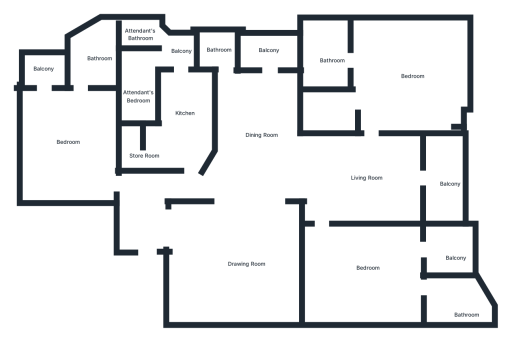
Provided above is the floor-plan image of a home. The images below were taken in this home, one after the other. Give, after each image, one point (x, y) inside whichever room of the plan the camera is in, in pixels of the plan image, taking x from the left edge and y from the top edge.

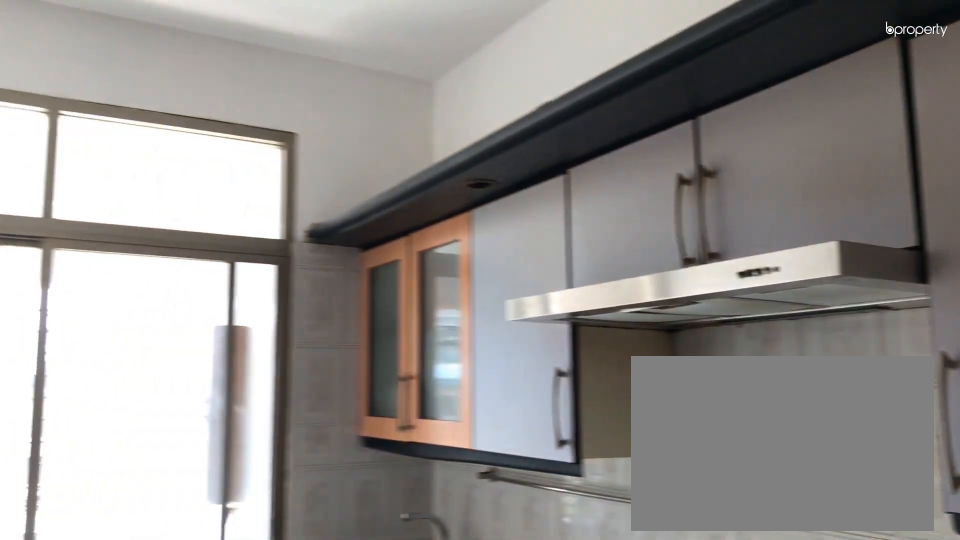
(189, 126)
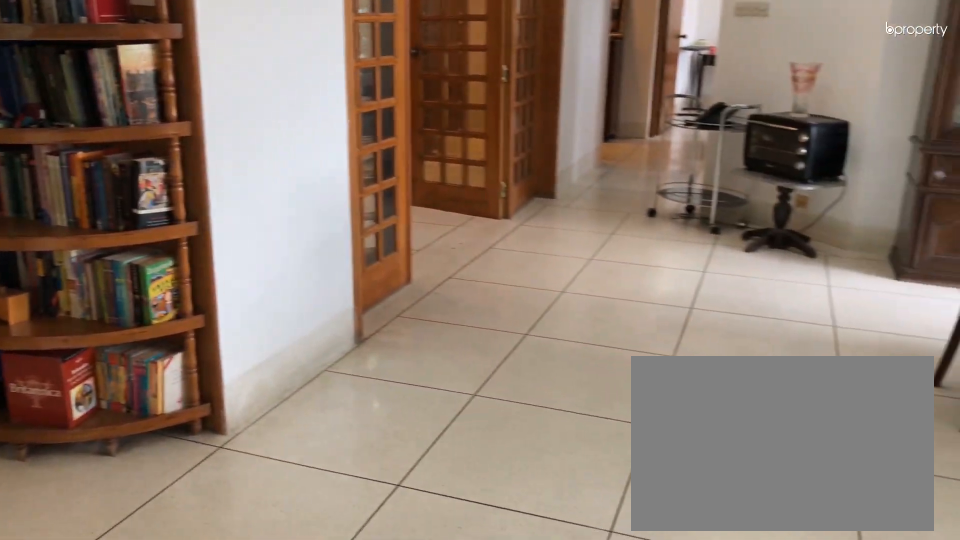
(371, 175)
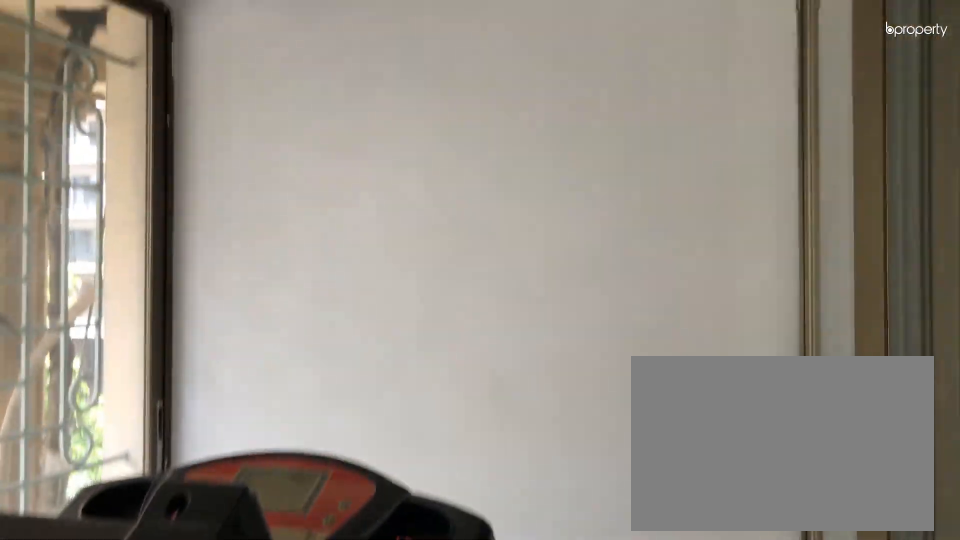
(445, 174)
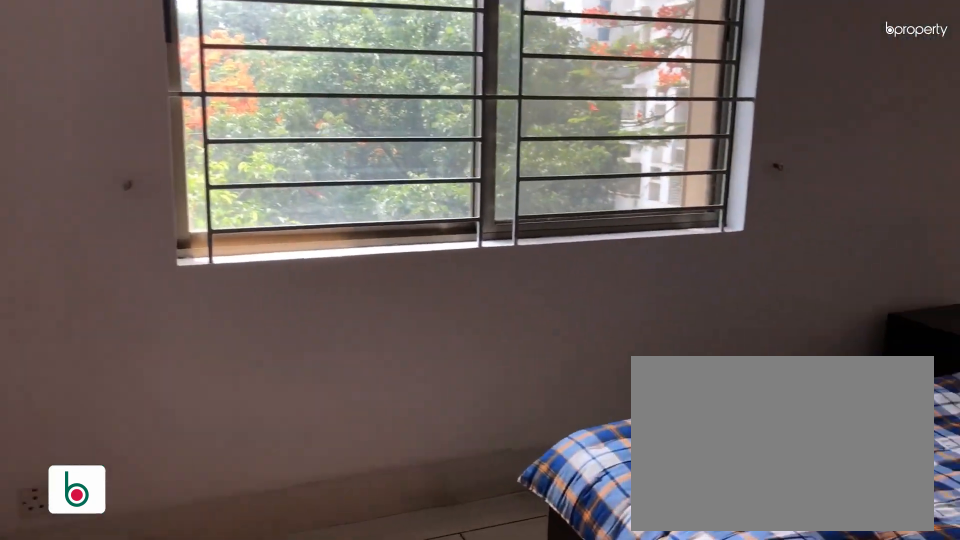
(404, 70)
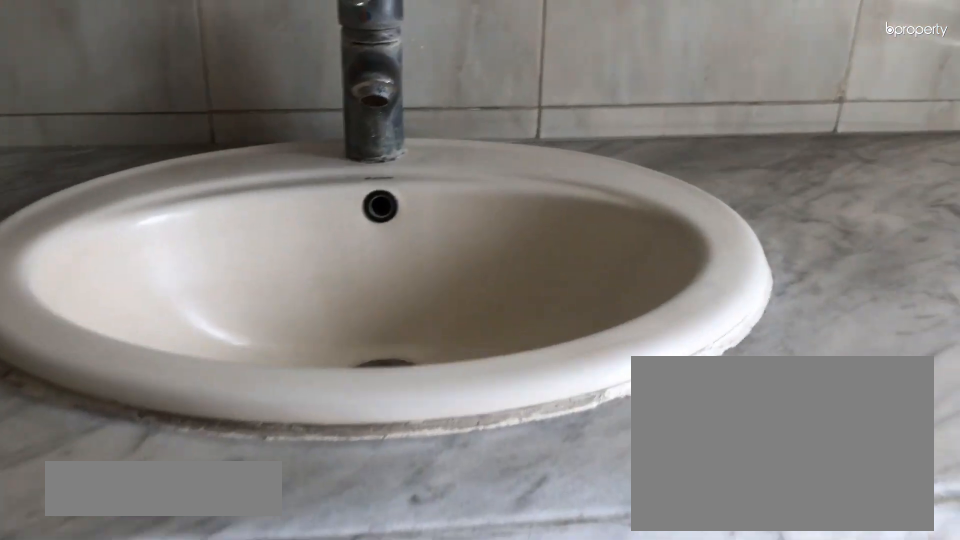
(321, 57)
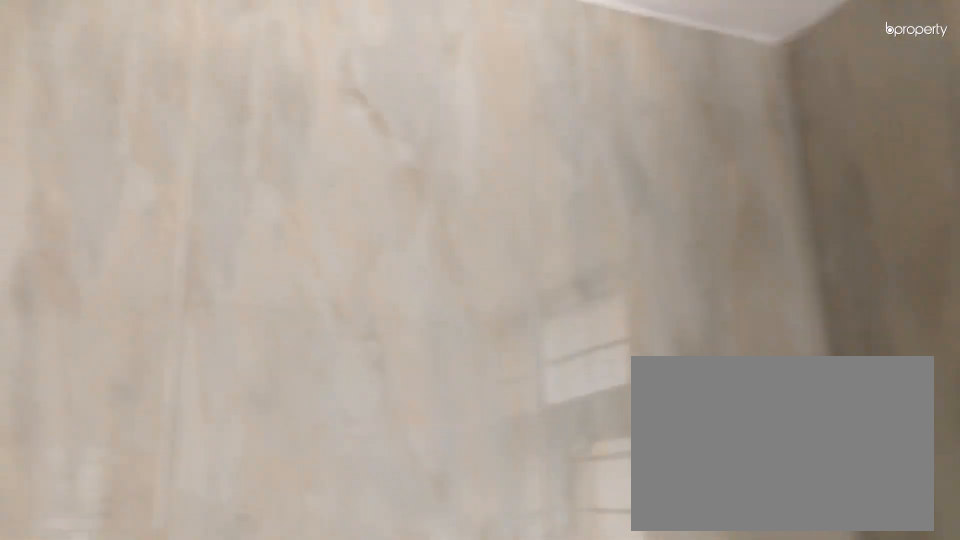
(321, 57)
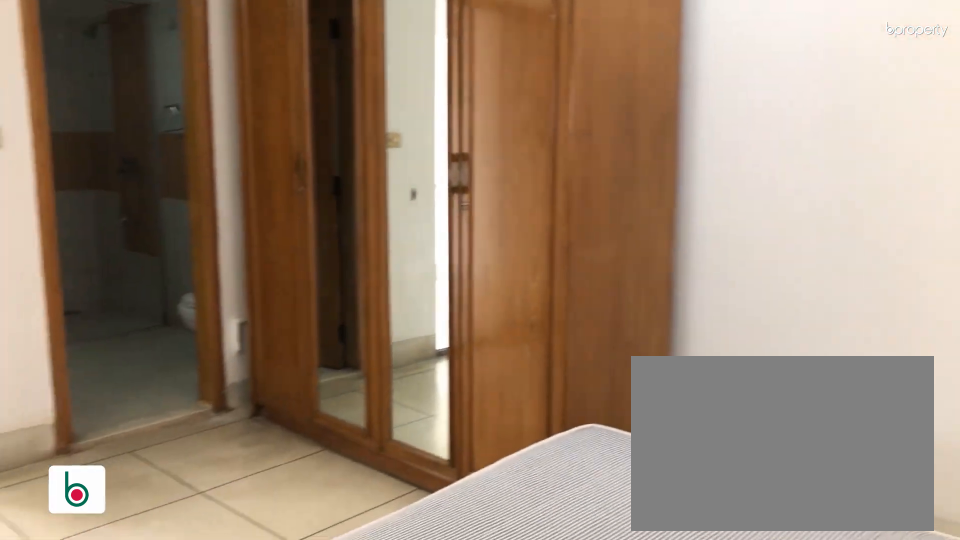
(373, 275)
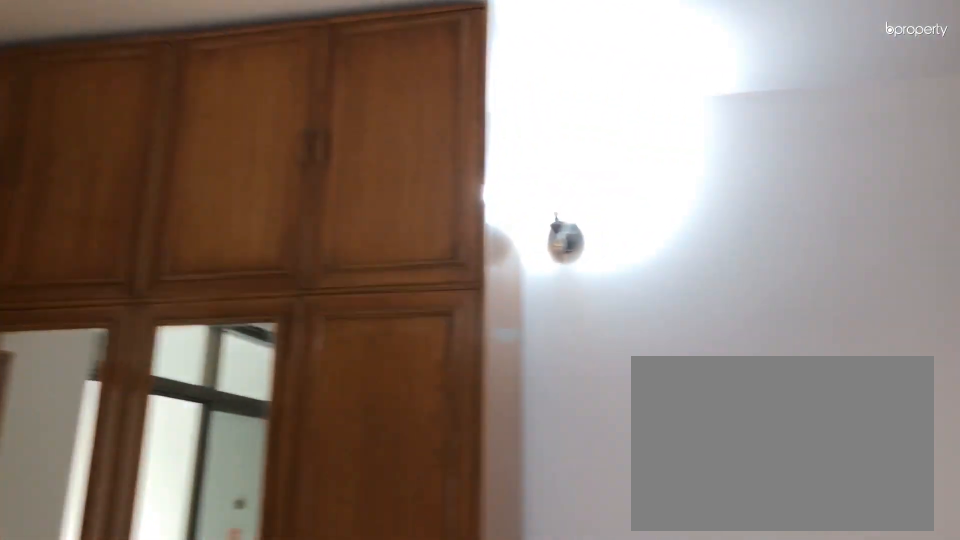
(384, 277)
